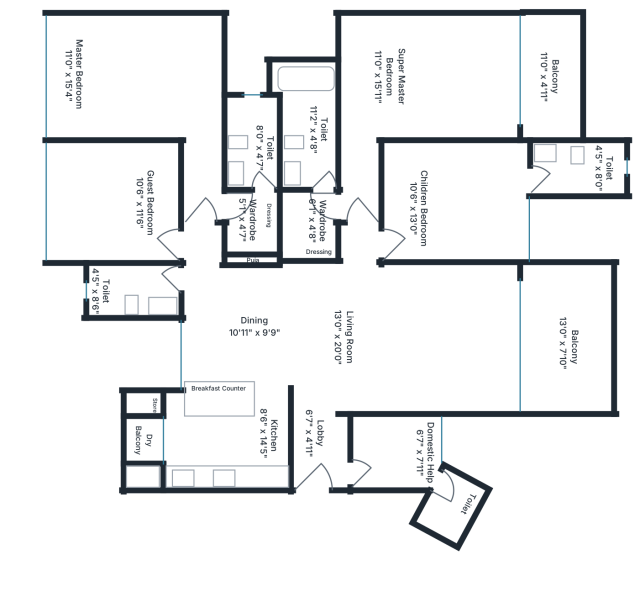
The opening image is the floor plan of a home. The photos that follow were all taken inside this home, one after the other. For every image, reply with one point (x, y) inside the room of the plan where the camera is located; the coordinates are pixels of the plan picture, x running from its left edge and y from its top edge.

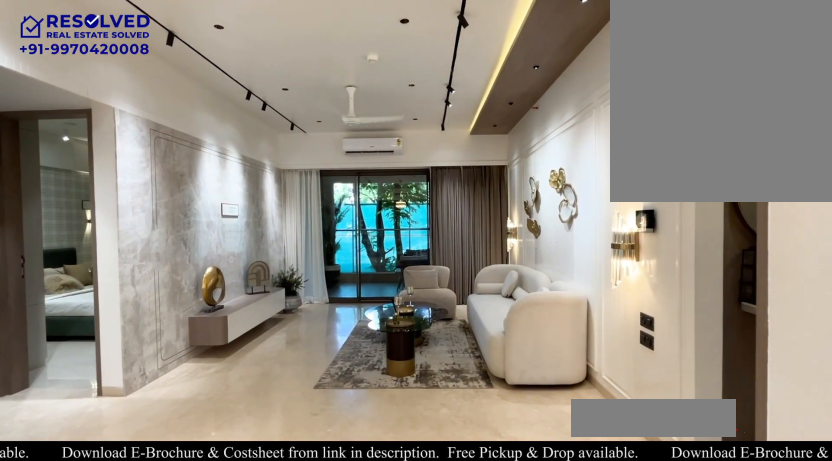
(428, 339)
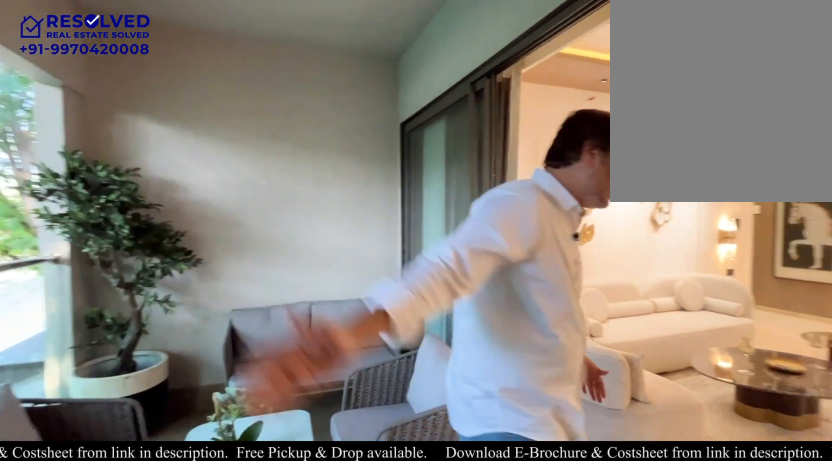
(567, 338)
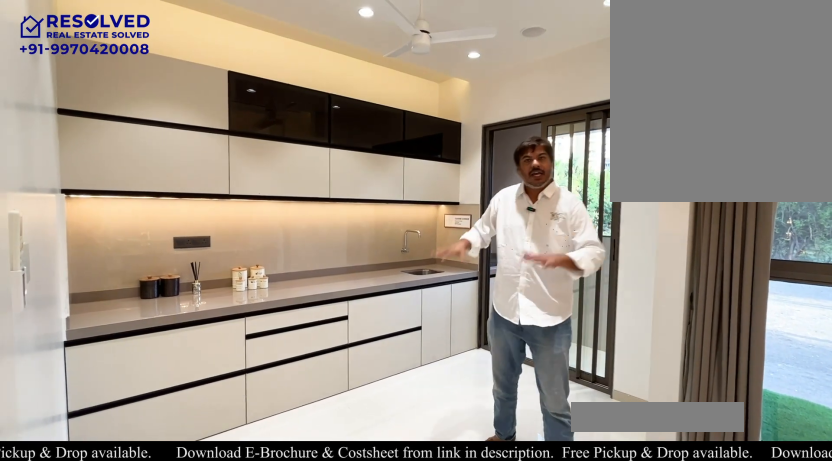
(227, 441)
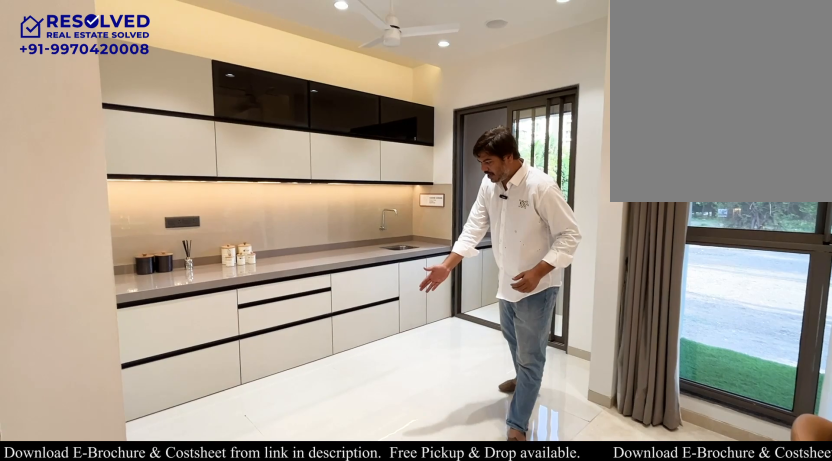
(227, 440)
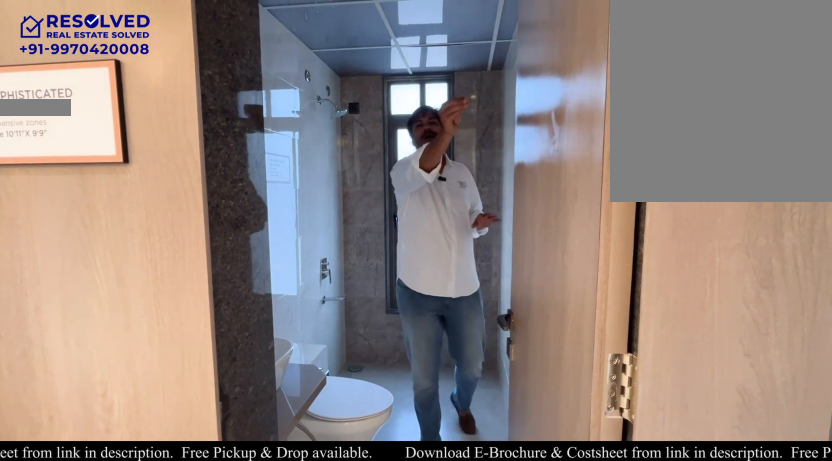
(133, 290)
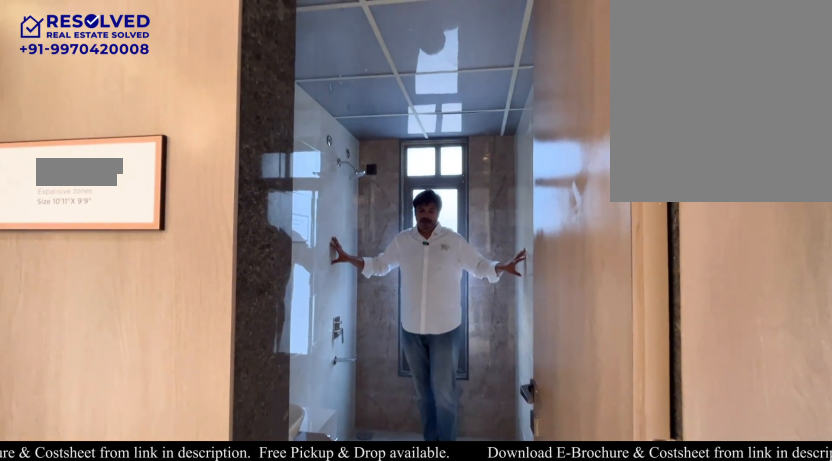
(133, 290)
